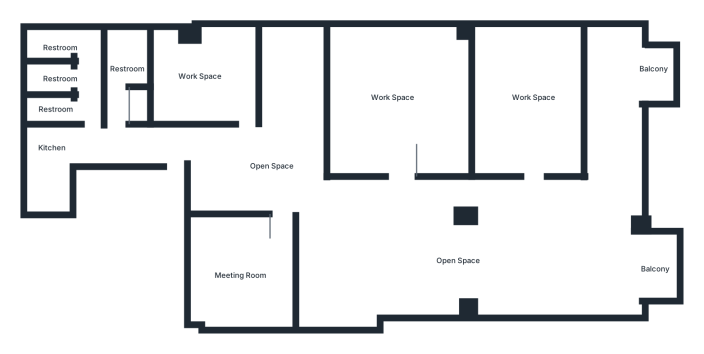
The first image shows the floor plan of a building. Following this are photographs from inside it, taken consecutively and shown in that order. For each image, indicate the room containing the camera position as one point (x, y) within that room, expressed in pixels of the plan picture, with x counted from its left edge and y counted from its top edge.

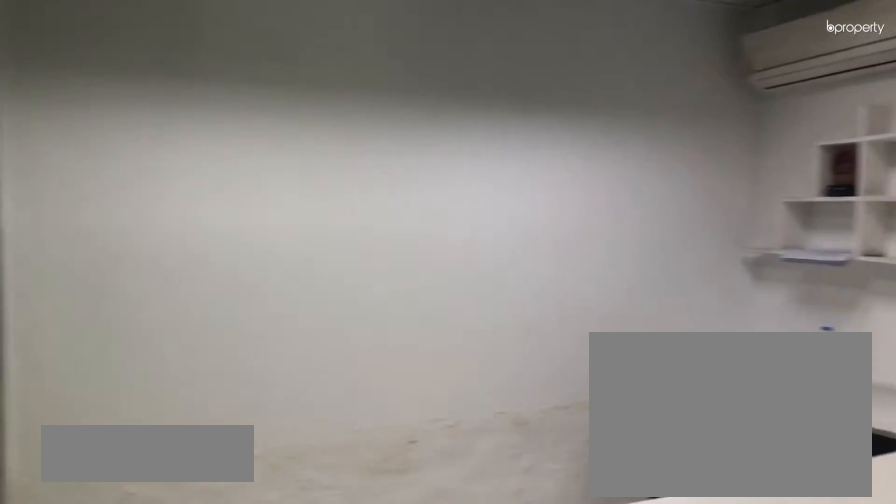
(210, 77)
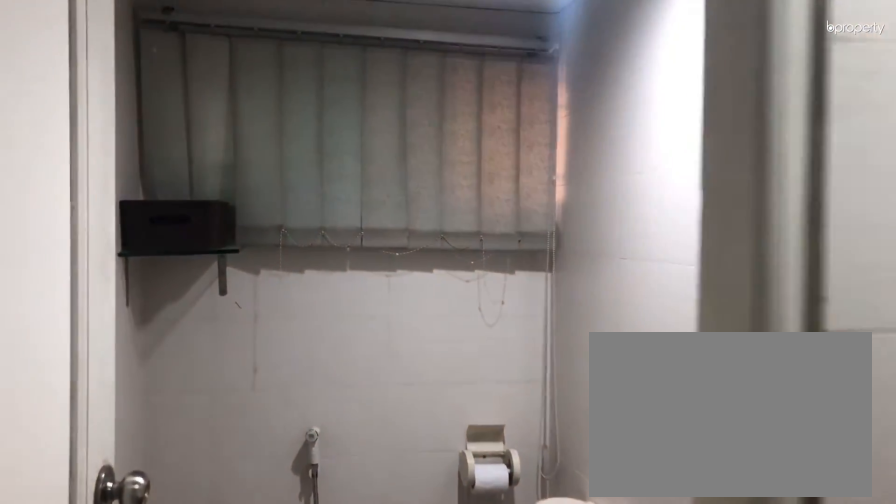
(120, 66)
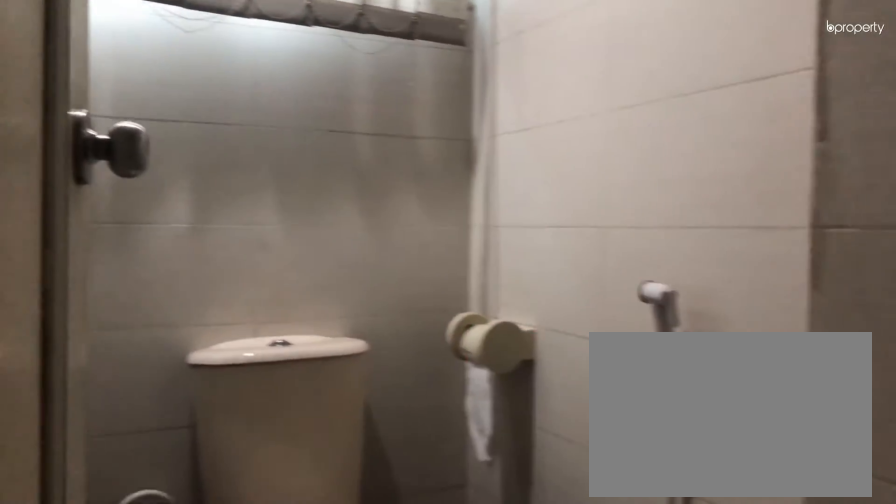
(67, 44)
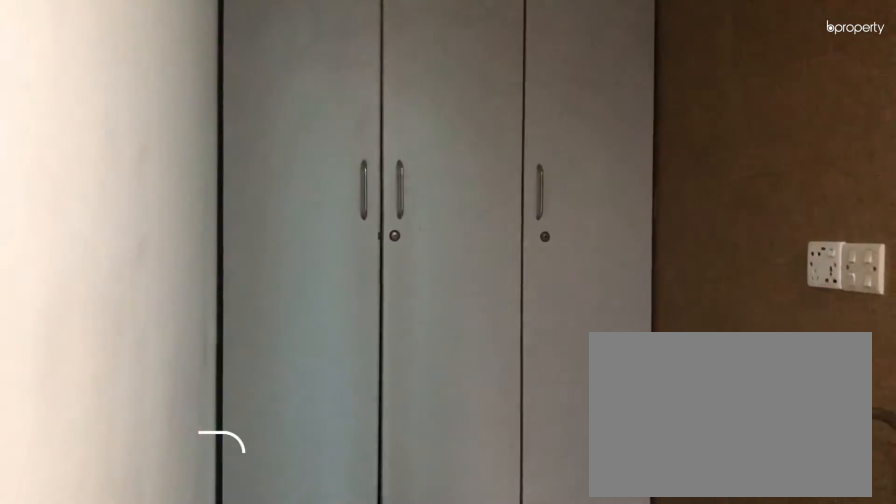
(47, 184)
